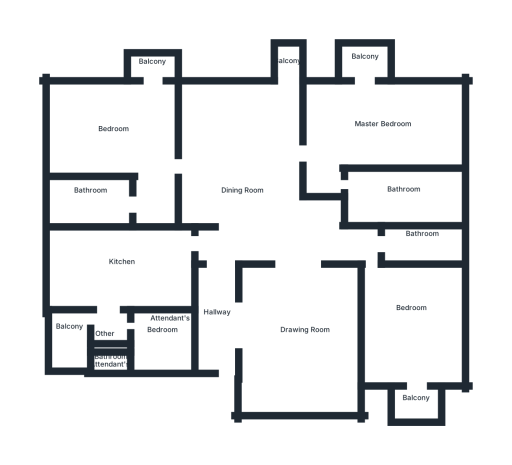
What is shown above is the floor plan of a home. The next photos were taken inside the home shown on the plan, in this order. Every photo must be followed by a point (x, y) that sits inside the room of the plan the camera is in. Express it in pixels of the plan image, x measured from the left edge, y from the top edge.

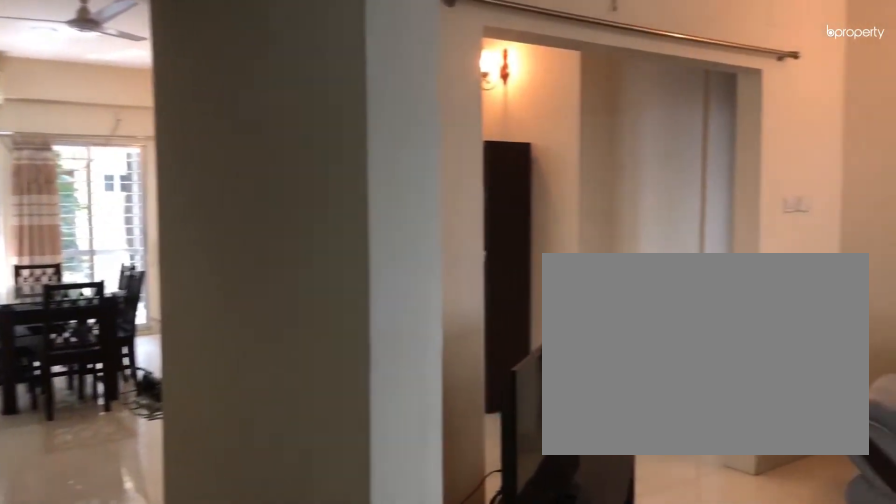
(297, 333)
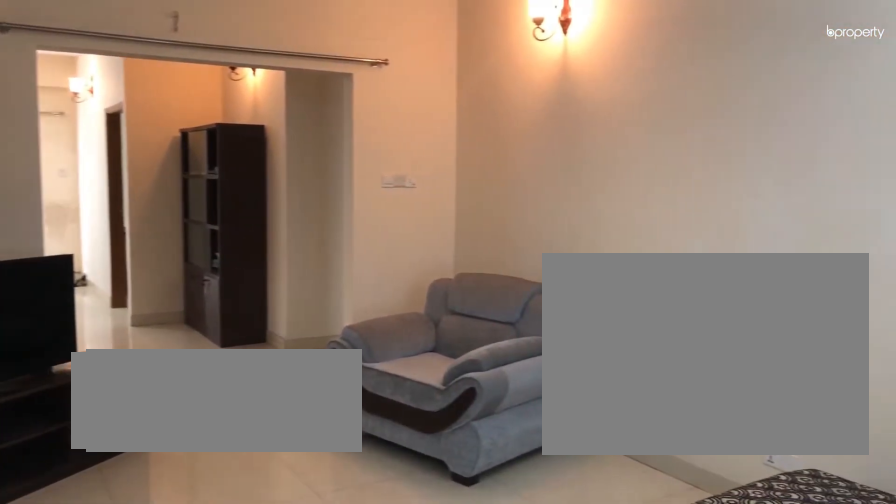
(297, 333)
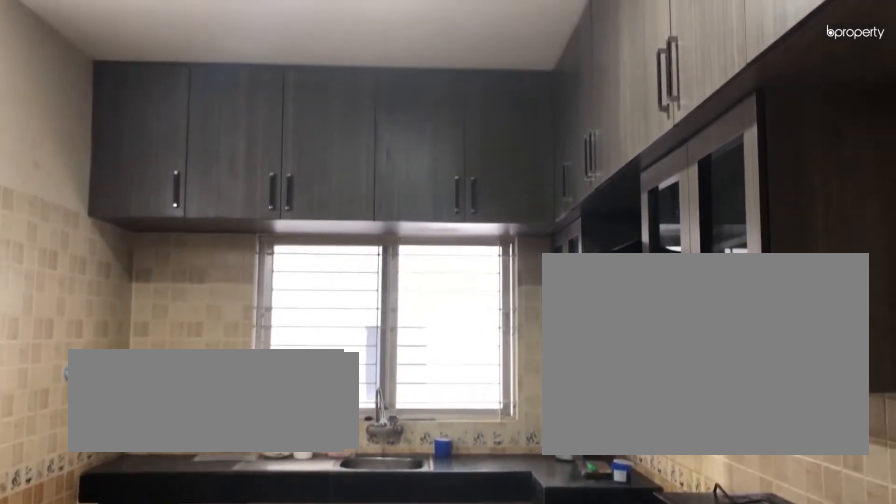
(126, 271)
